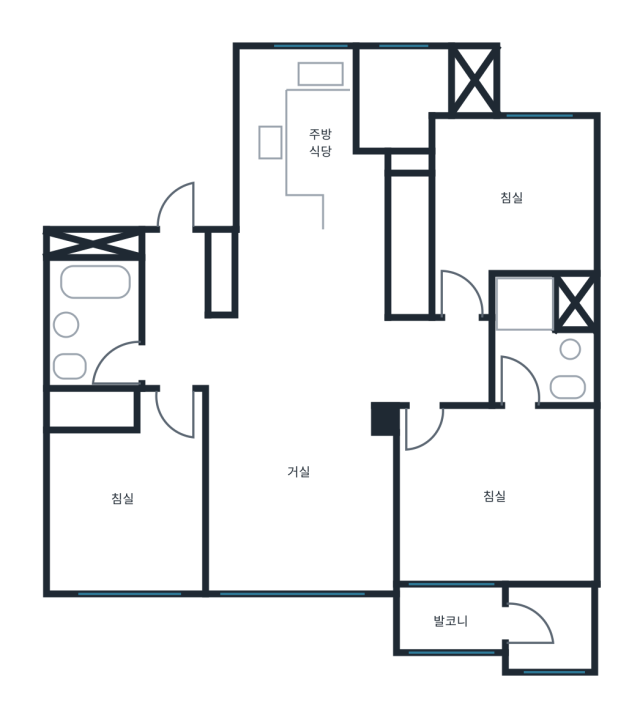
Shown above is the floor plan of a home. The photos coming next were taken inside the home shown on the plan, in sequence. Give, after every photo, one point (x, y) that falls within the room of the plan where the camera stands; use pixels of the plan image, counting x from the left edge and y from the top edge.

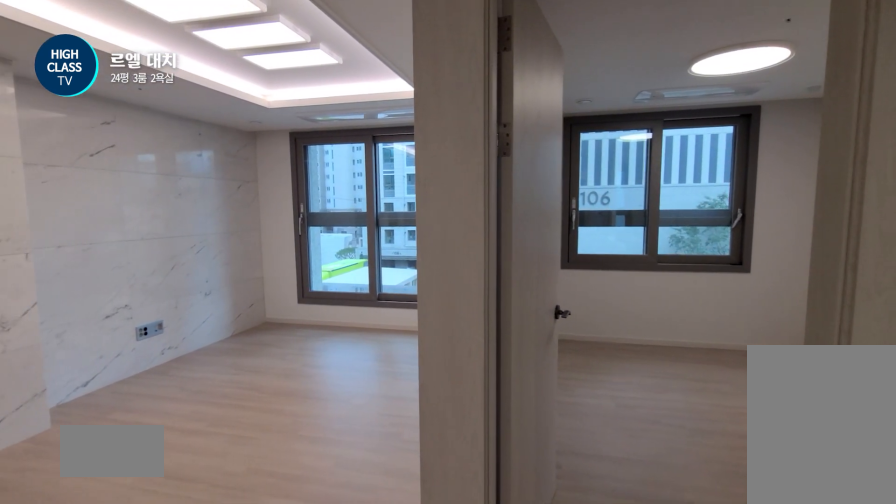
(192, 353)
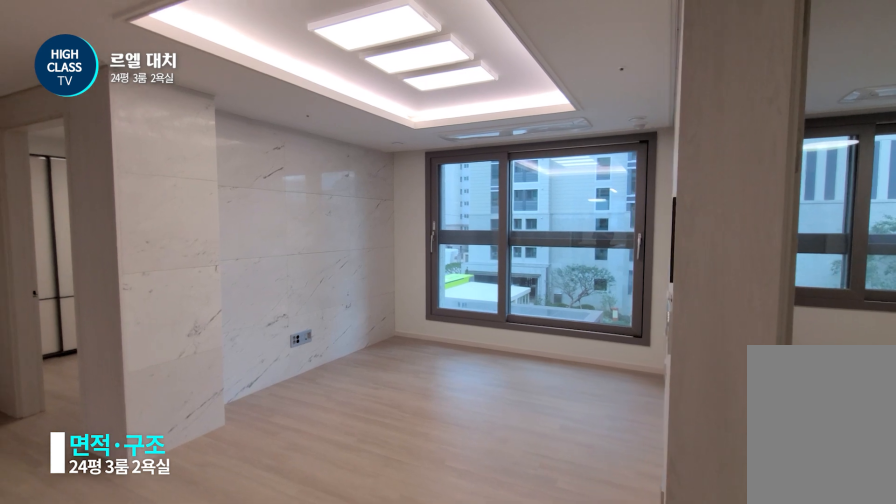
(192, 353)
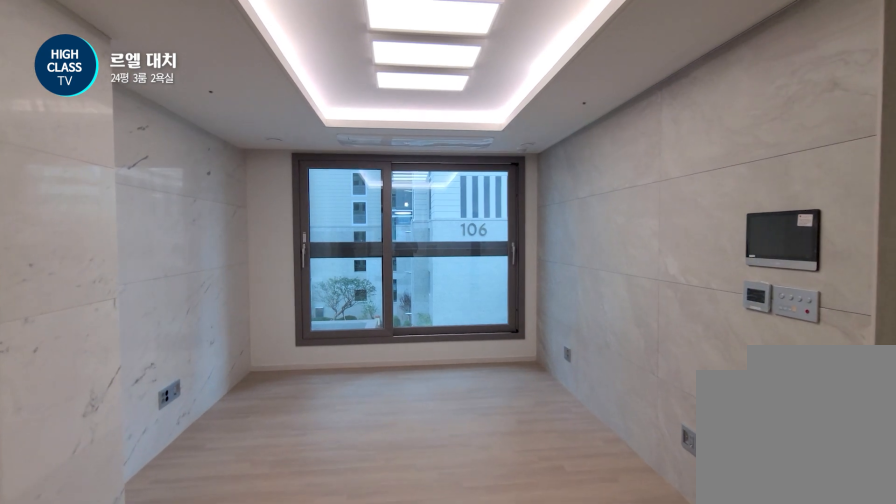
(299, 454)
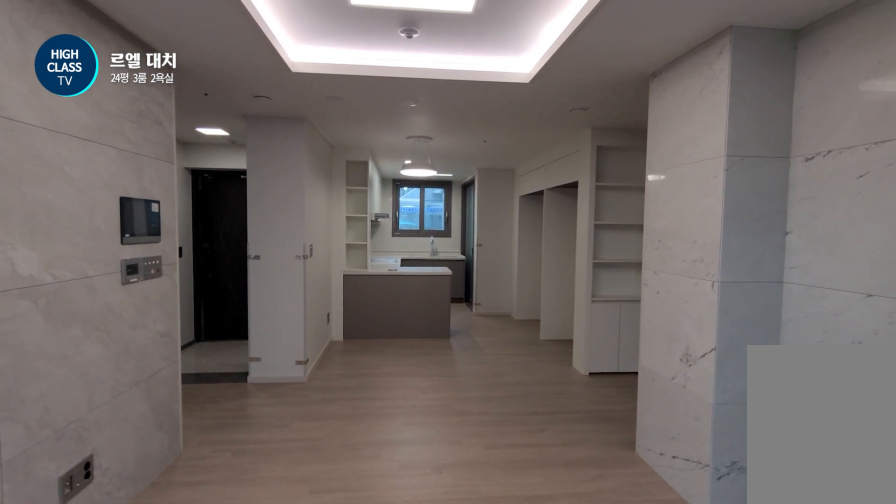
(299, 454)
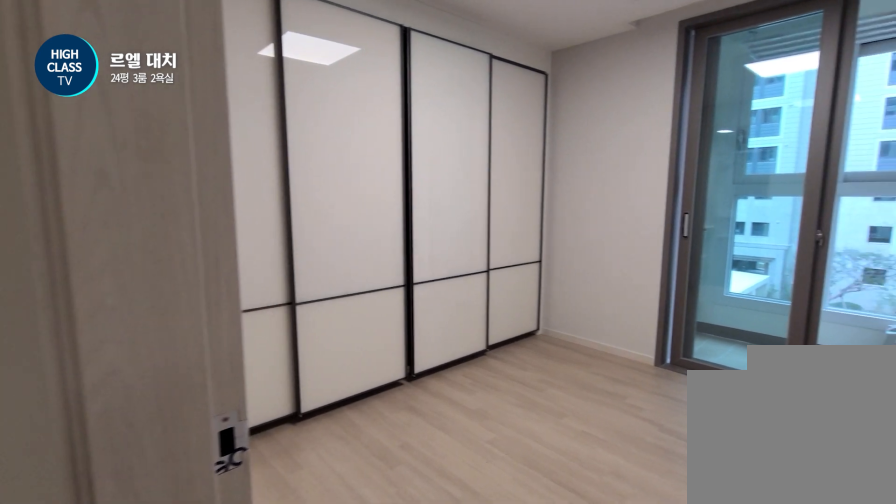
(443, 363)
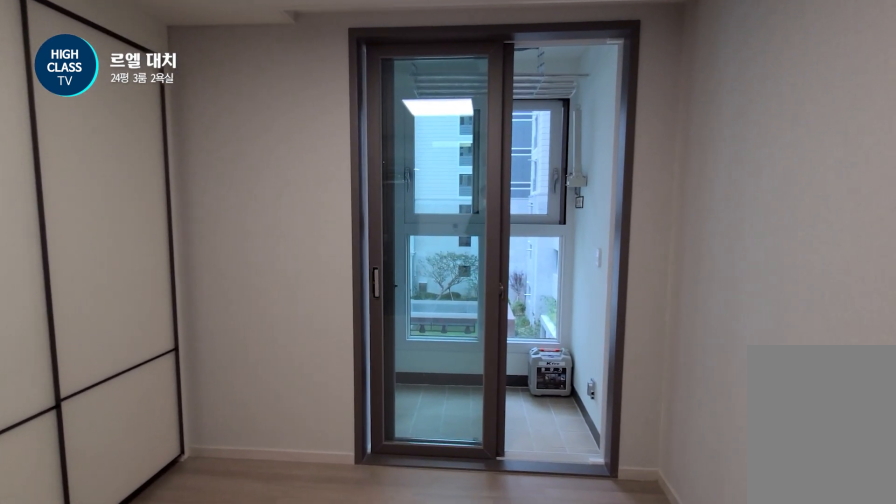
(487, 521)
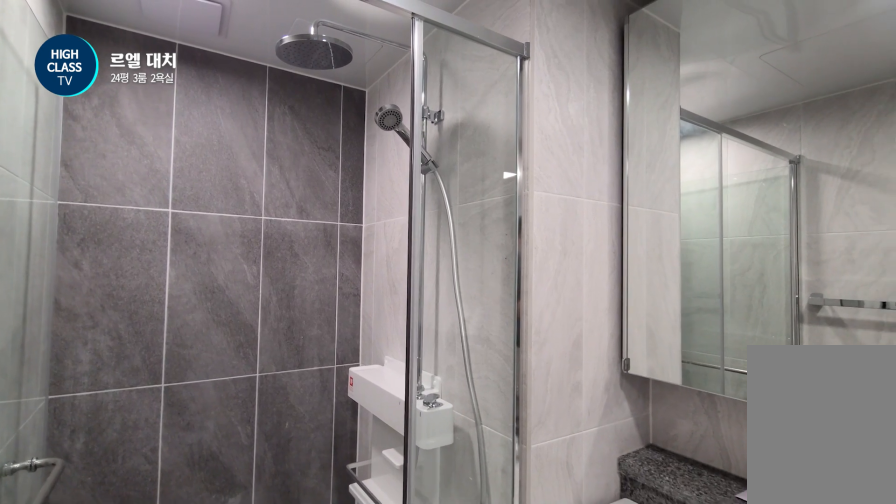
(543, 343)
